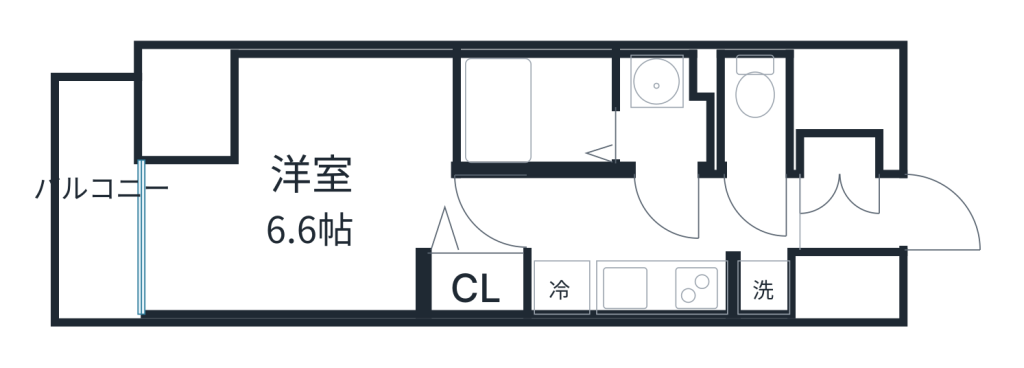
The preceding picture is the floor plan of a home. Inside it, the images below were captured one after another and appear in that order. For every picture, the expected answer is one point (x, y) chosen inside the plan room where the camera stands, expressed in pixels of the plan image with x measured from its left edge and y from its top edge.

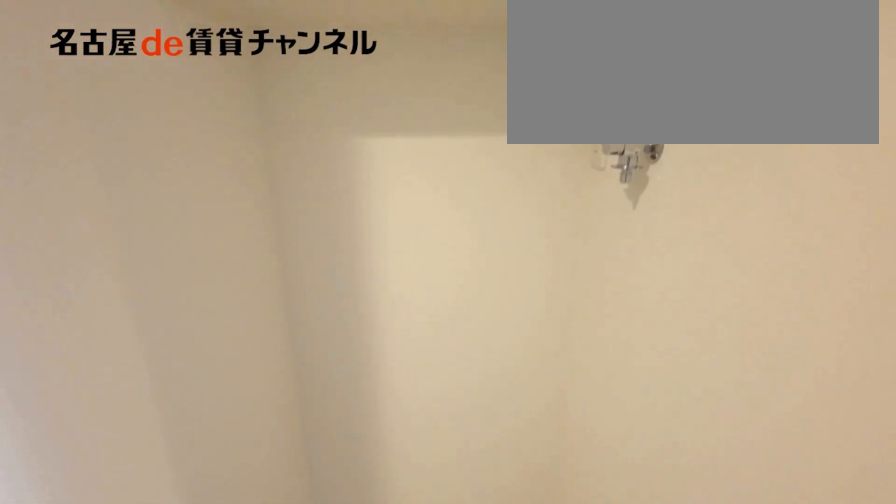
(760, 285)
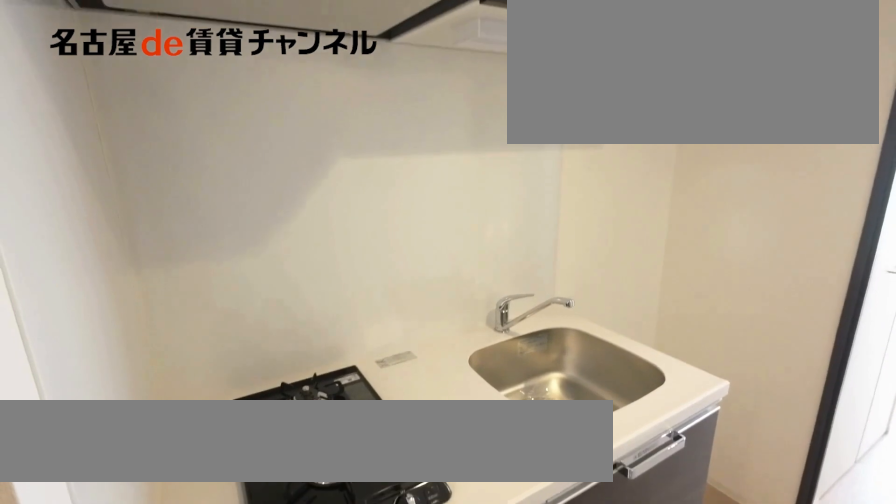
(629, 282)
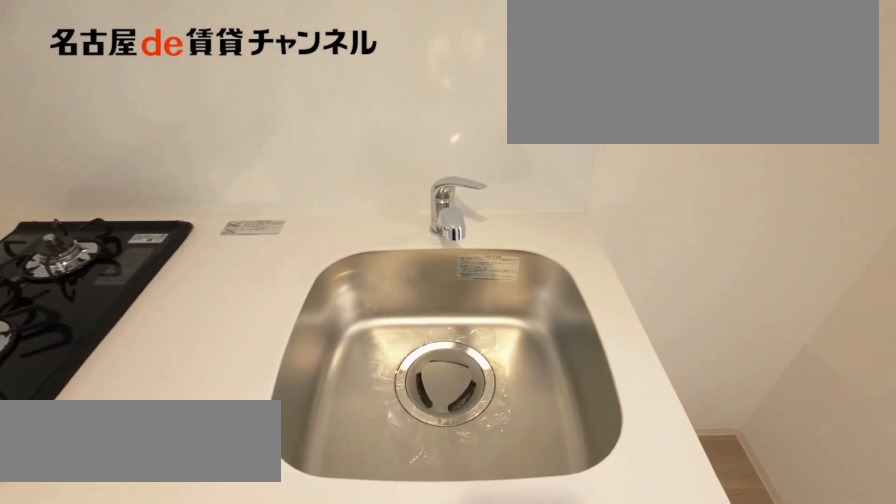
(629, 282)
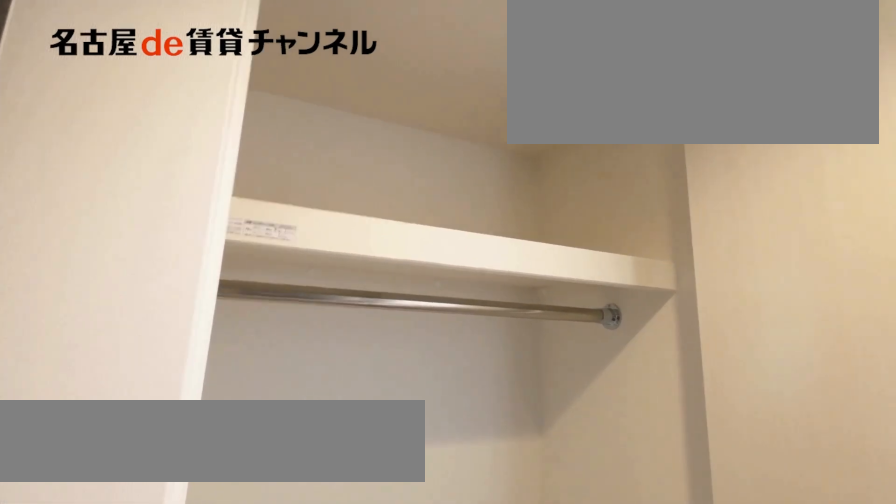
(473, 284)
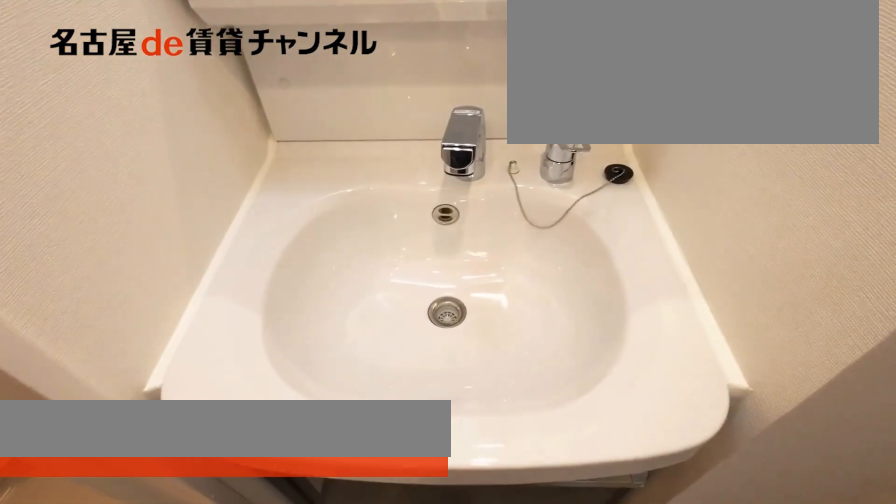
(666, 112)
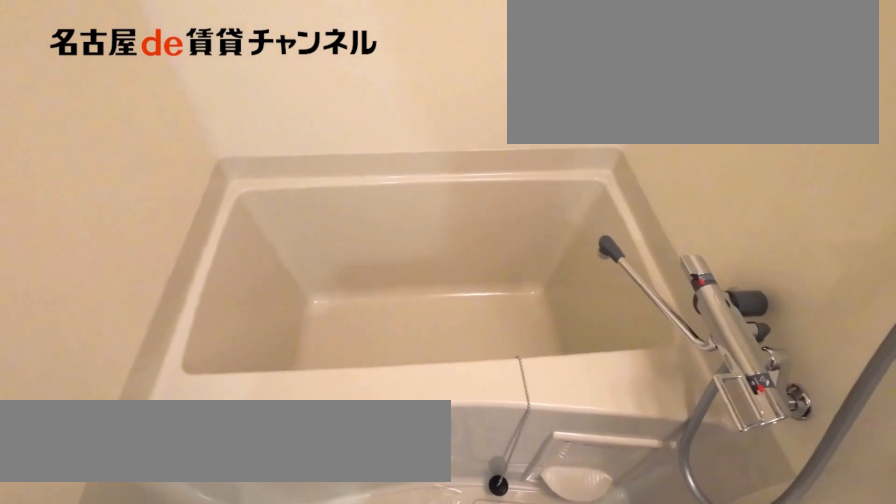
(536, 111)
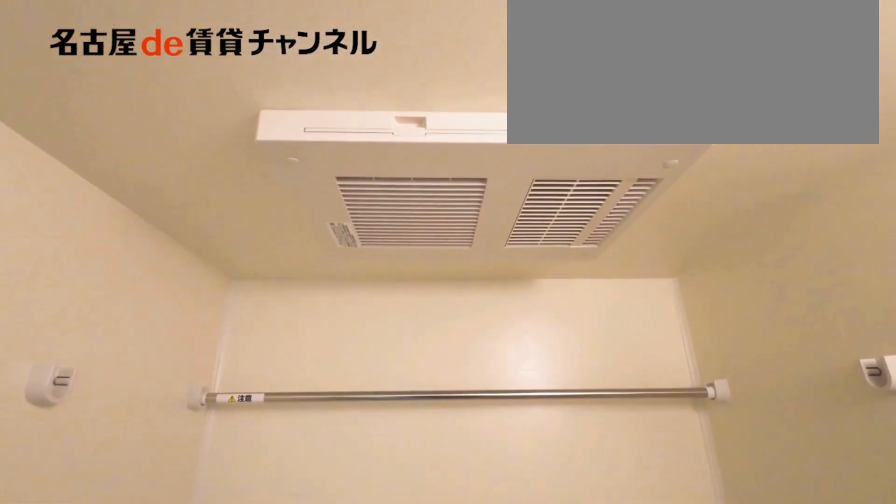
(536, 111)
